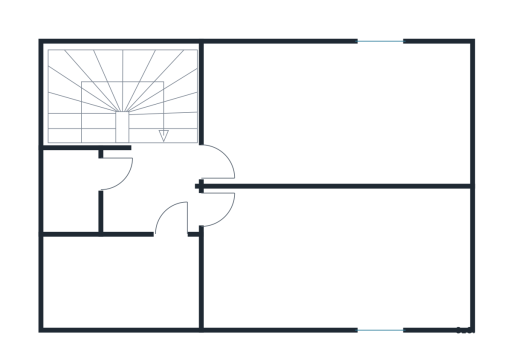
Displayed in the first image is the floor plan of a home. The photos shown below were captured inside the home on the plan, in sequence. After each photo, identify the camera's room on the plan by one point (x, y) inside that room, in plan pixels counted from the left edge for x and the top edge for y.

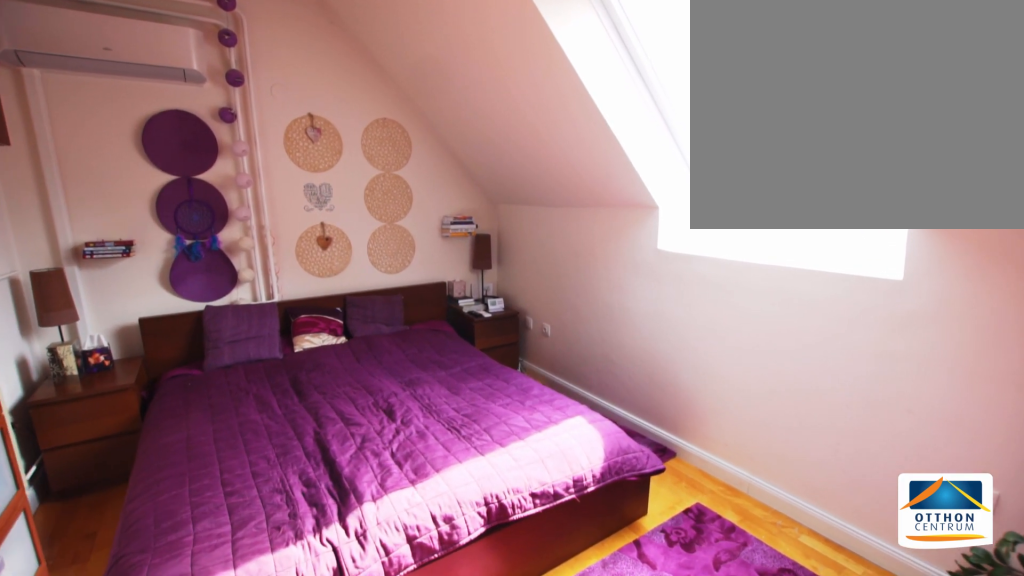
(342, 277)
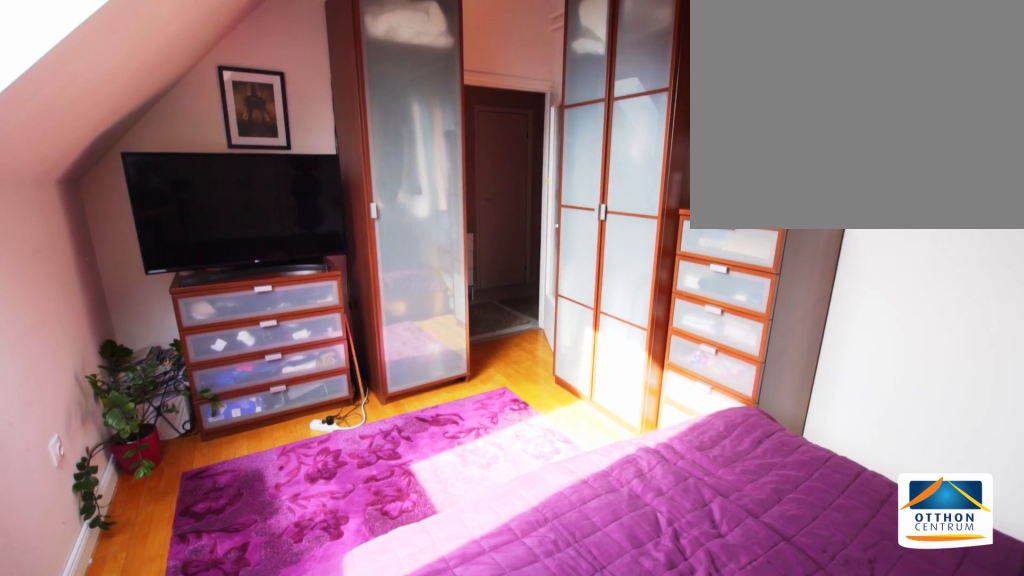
(341, 277)
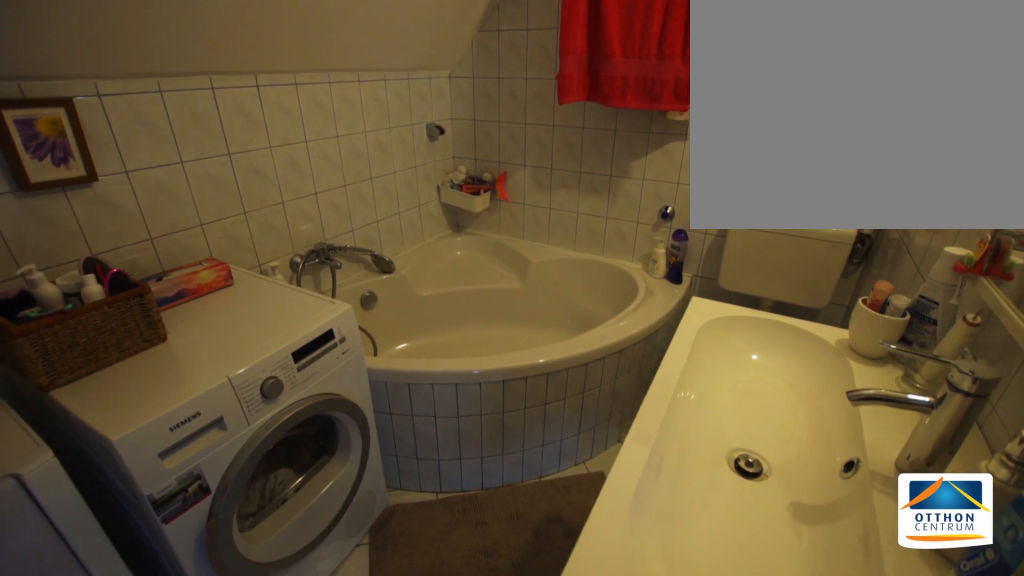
(114, 278)
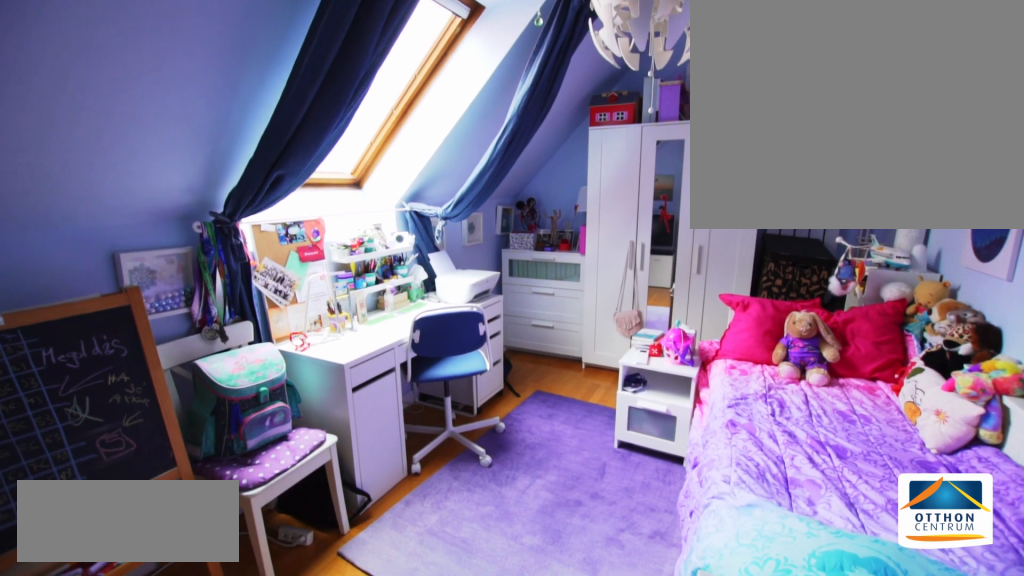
(340, 118)
